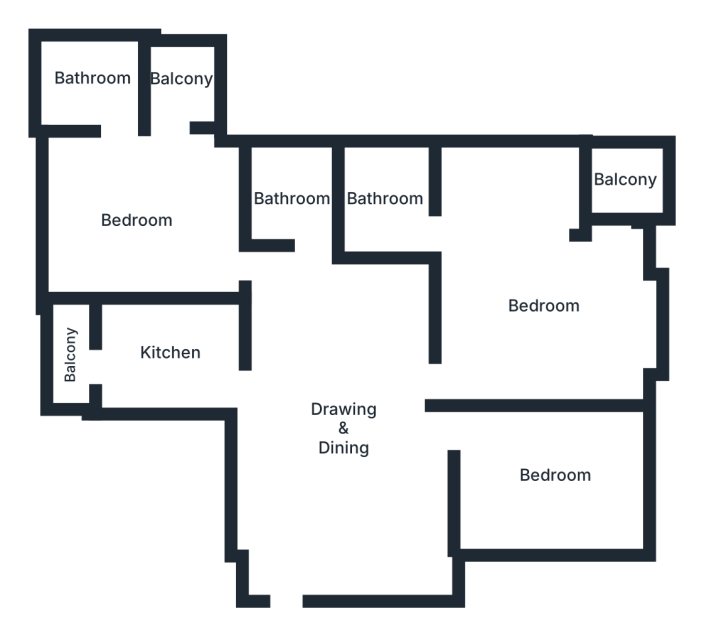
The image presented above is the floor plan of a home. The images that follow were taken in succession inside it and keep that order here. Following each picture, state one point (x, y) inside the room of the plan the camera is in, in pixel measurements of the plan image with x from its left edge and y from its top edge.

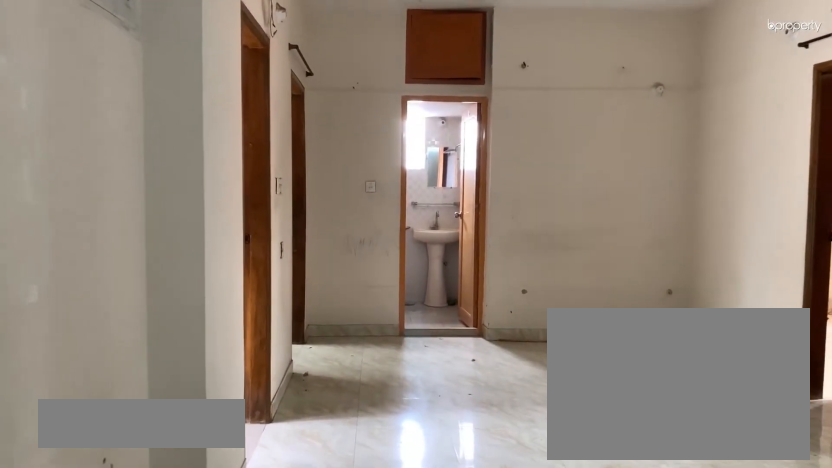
(347, 436)
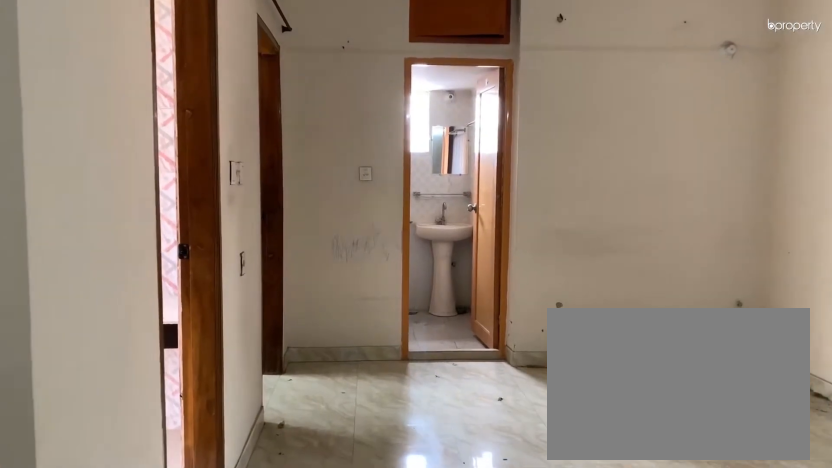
(347, 436)
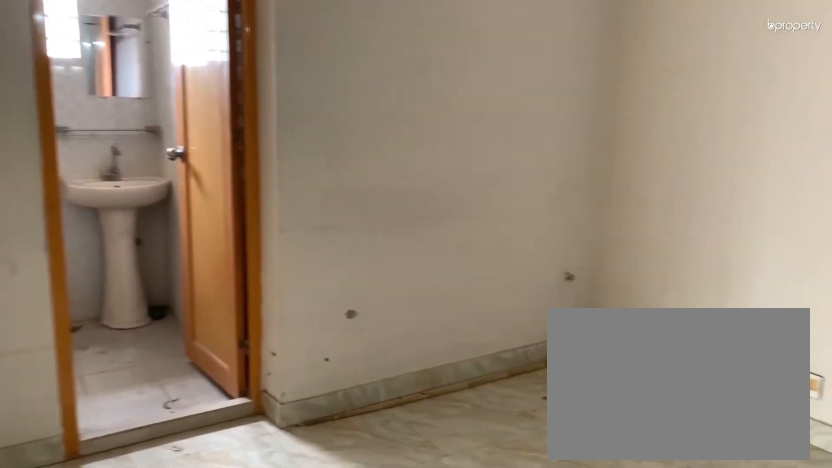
(347, 436)
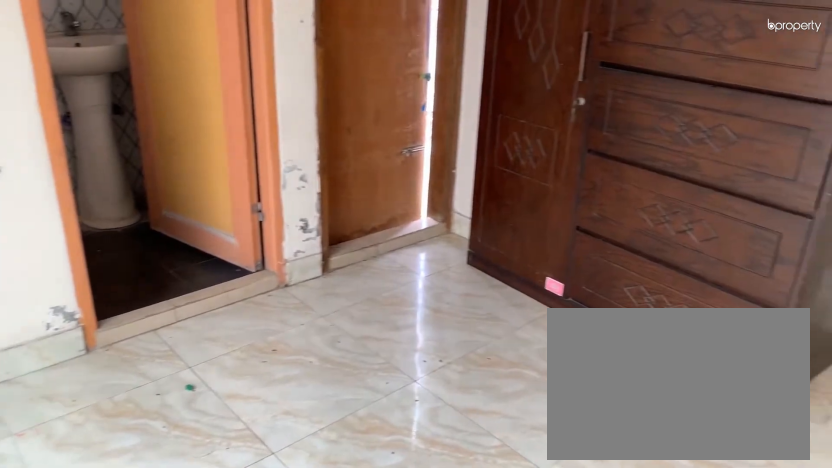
(139, 226)
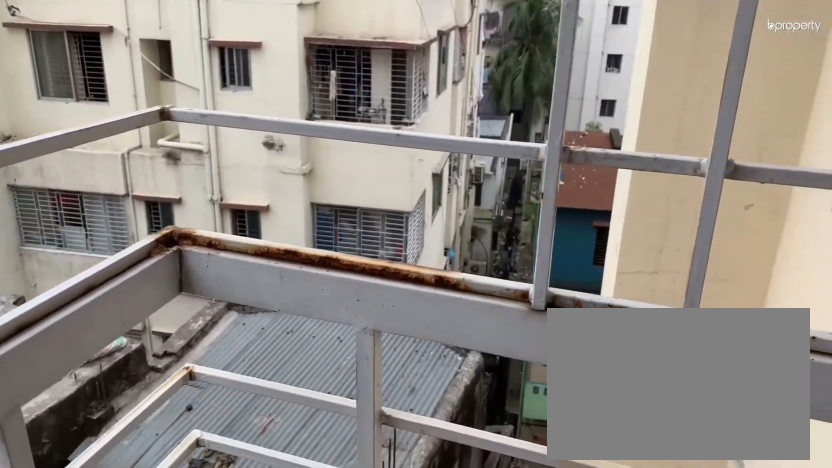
(173, 89)
